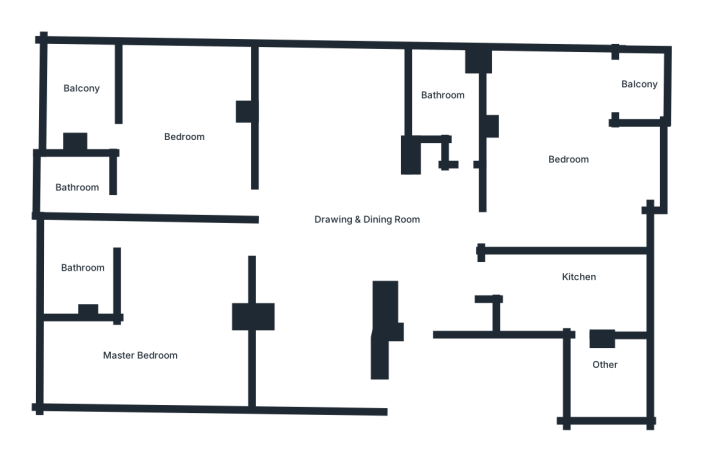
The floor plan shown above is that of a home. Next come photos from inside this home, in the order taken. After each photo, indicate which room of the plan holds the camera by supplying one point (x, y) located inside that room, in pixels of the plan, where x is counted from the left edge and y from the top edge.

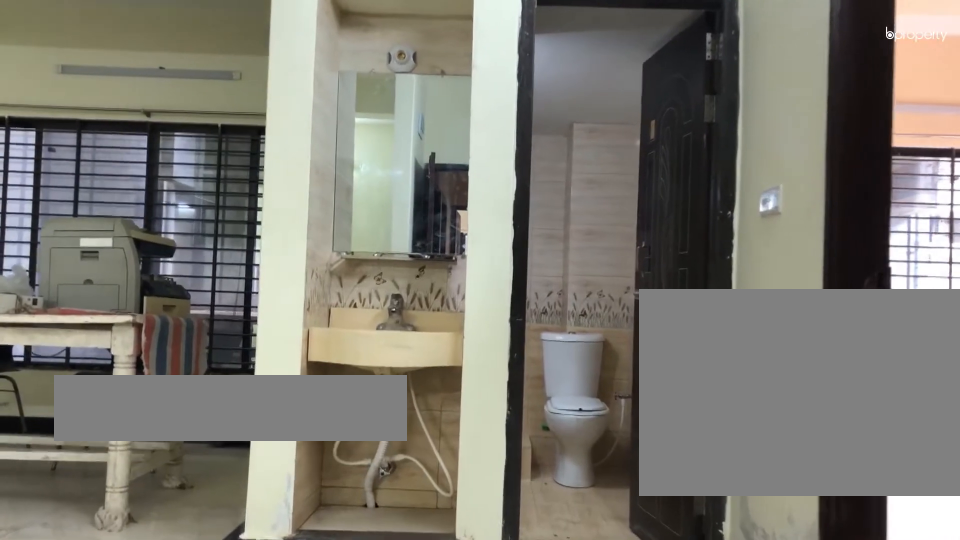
(384, 231)
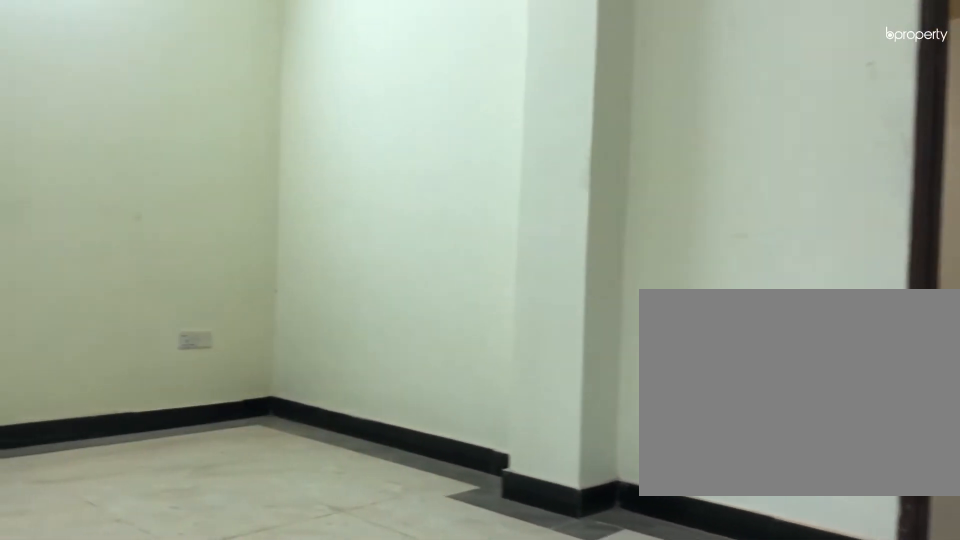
(384, 231)
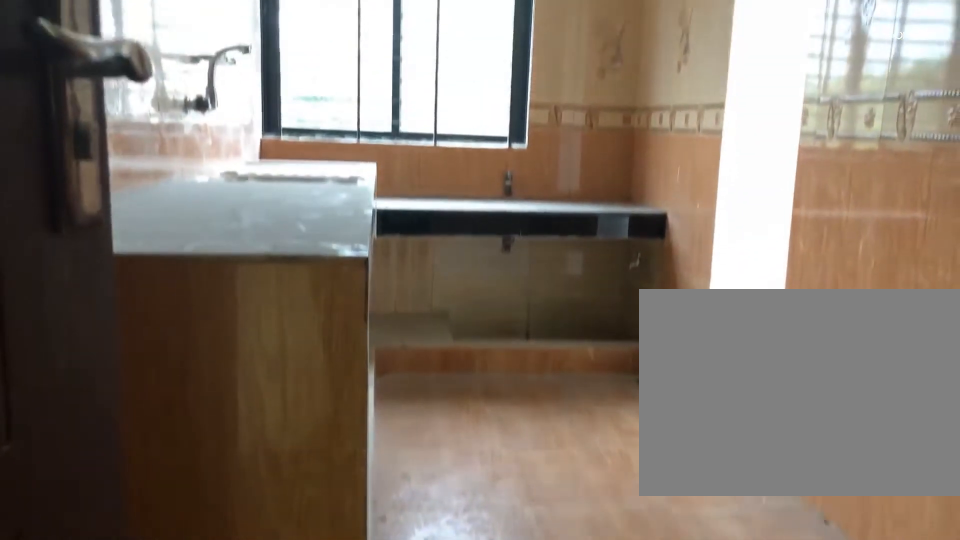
(581, 286)
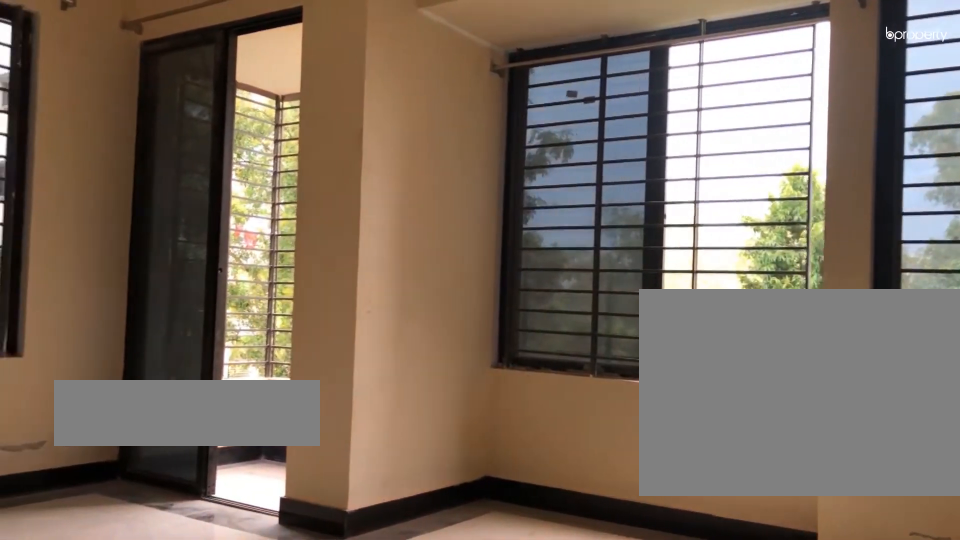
(558, 155)
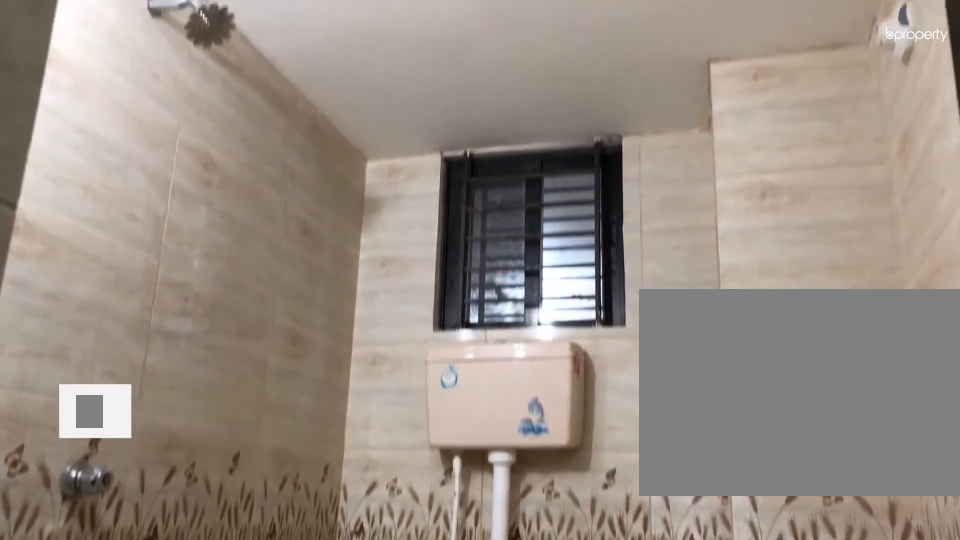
(452, 93)
